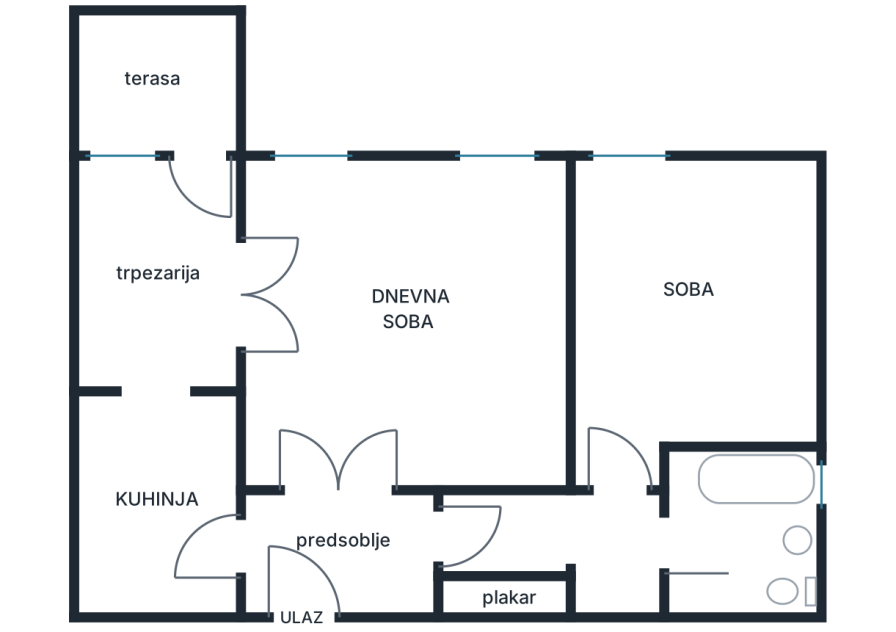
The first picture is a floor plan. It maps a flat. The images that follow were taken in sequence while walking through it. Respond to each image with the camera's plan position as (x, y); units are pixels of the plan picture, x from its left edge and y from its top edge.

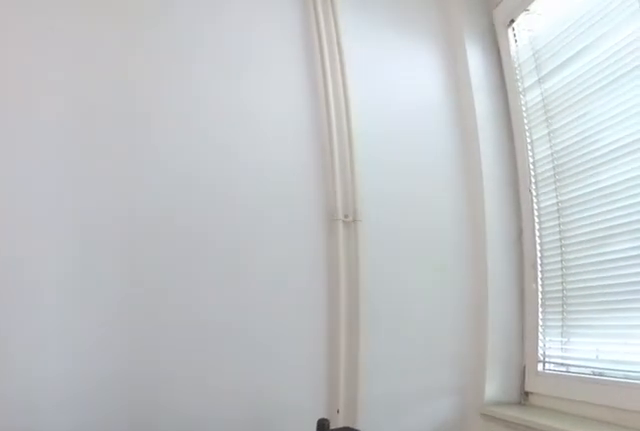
(191, 210)
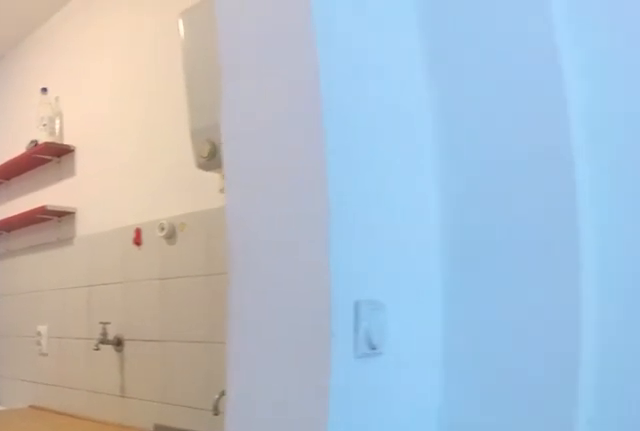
(200, 304)
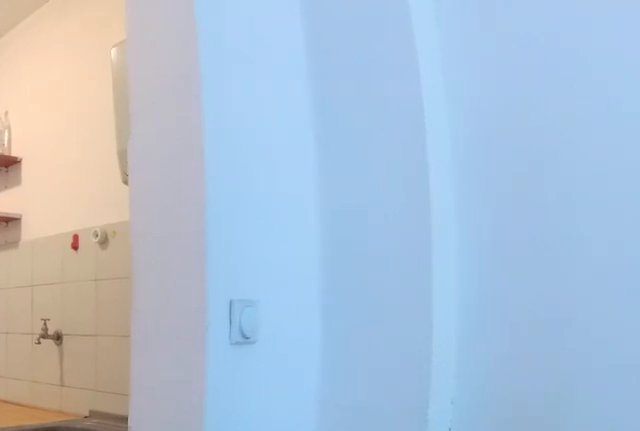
(210, 295)
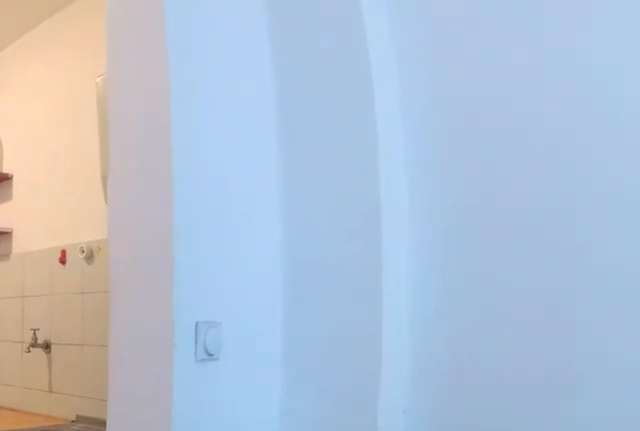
(216, 288)
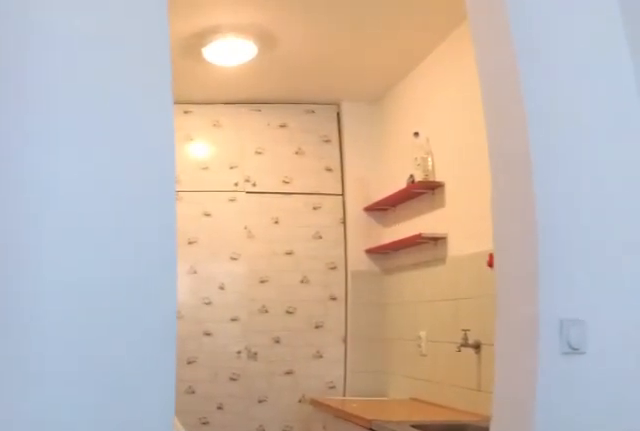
(195, 289)
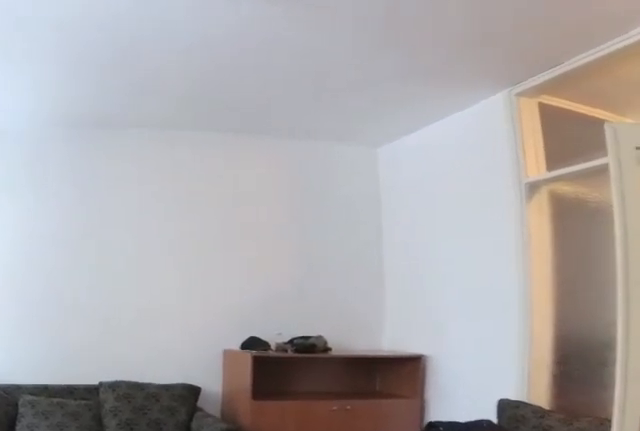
(221, 308)
